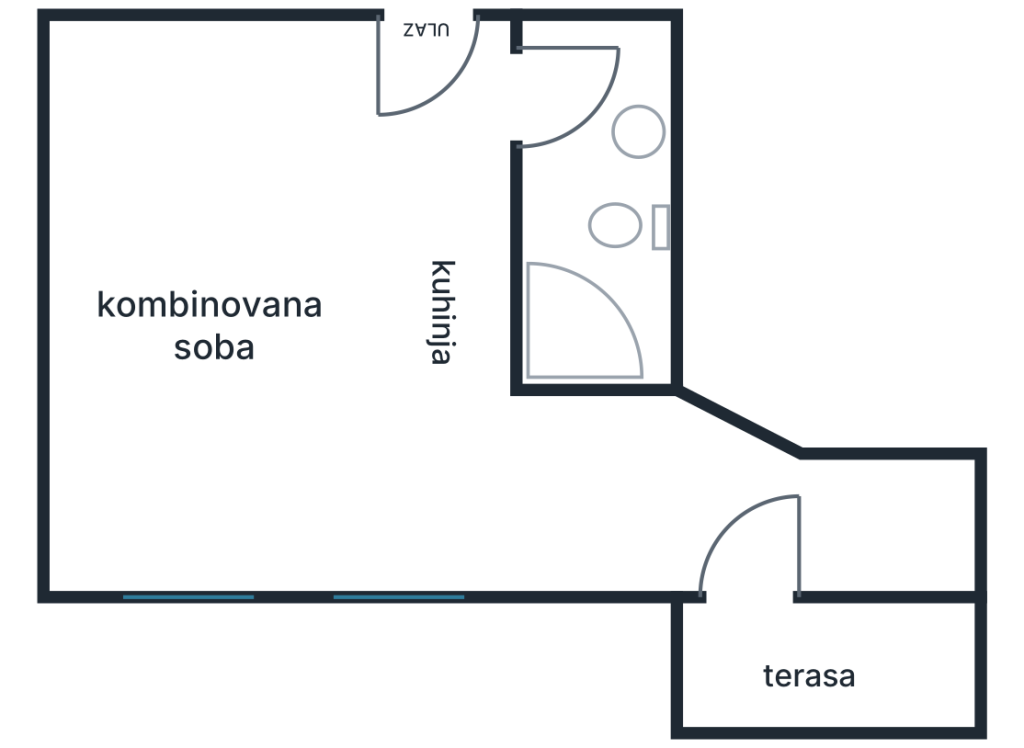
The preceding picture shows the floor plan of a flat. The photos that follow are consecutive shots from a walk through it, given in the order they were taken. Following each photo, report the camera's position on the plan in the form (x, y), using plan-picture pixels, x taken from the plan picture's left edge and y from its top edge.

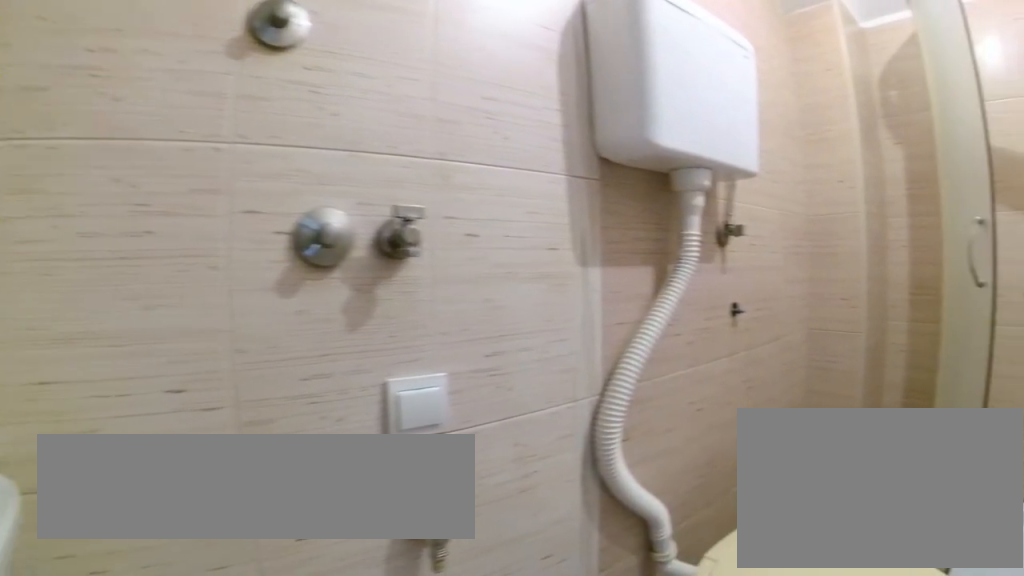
(544, 107)
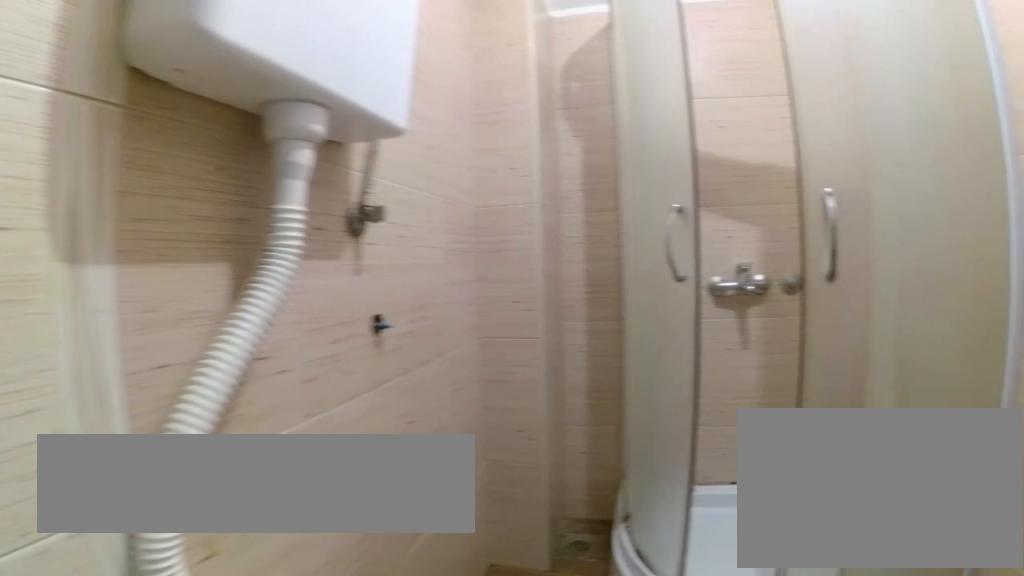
(579, 119)
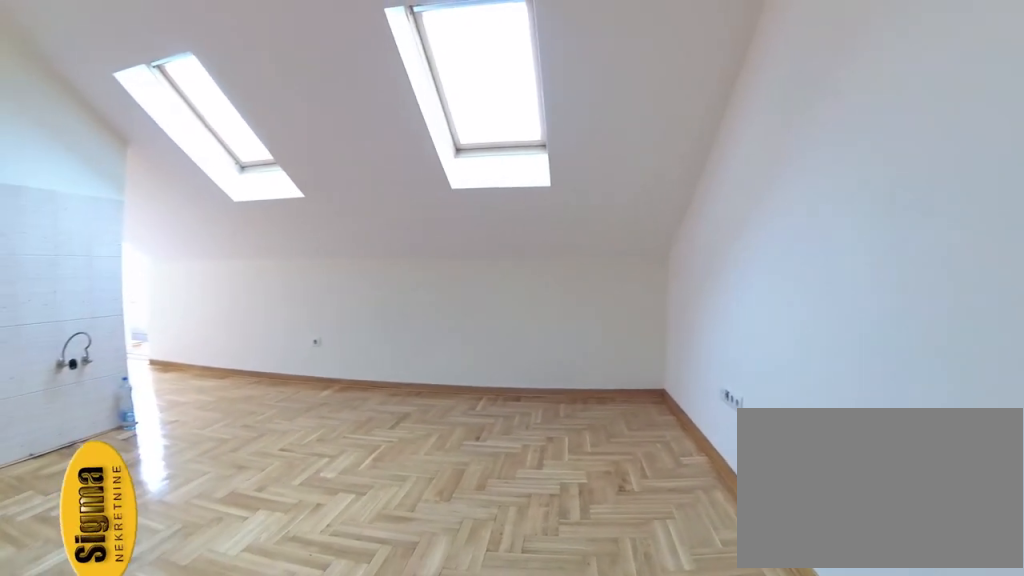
(184, 118)
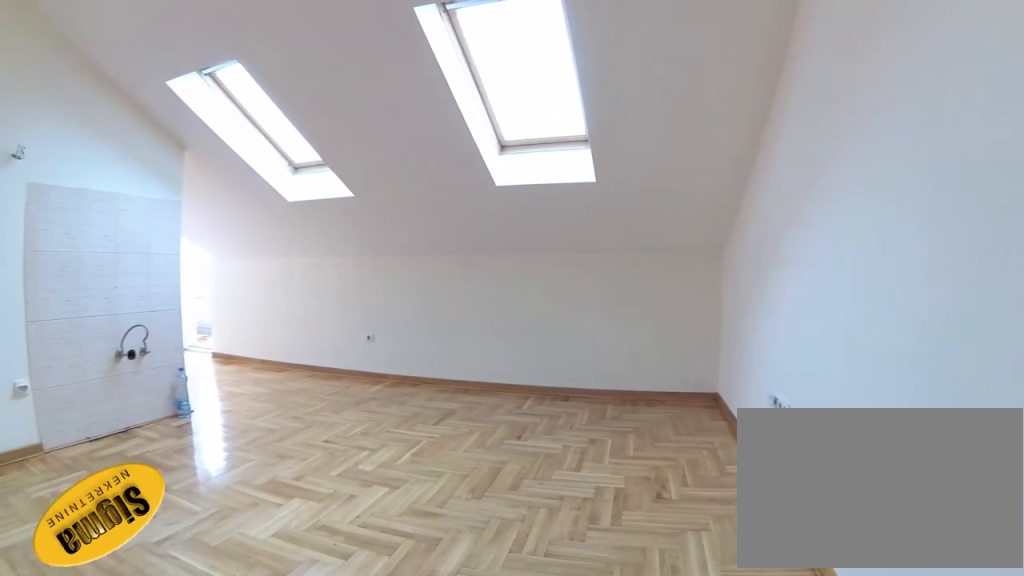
(175, 113)
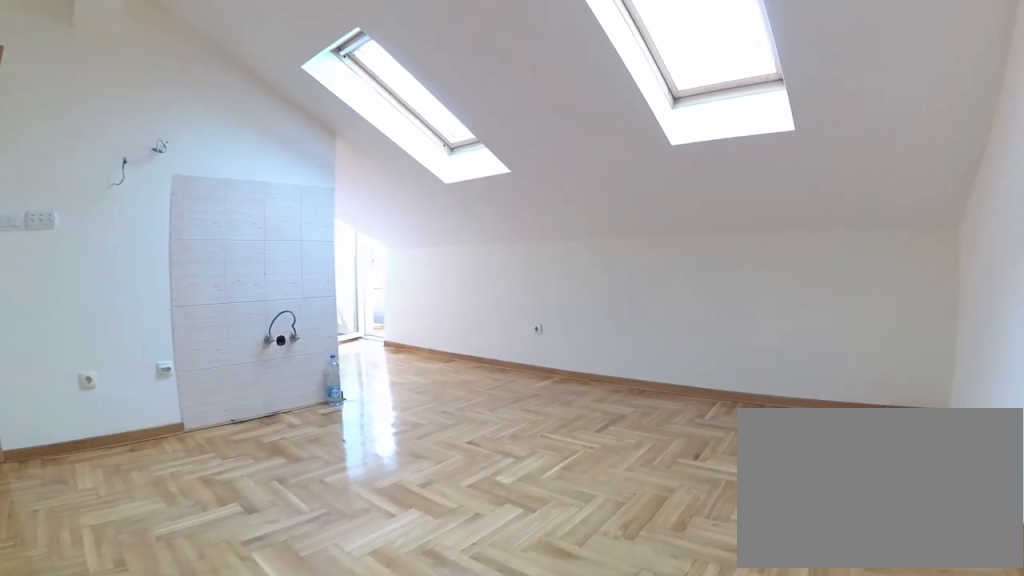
(137, 144)
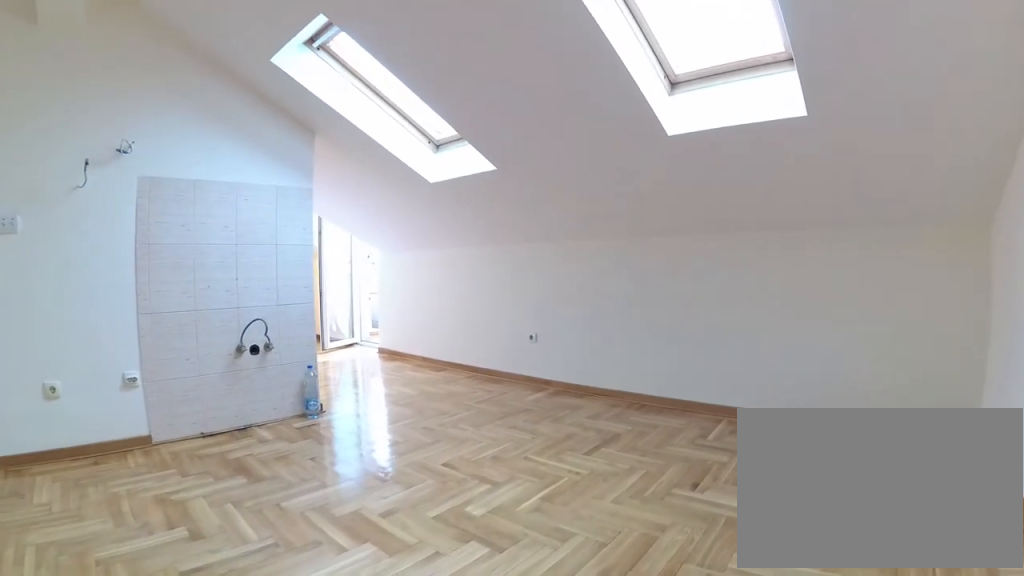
(134, 166)
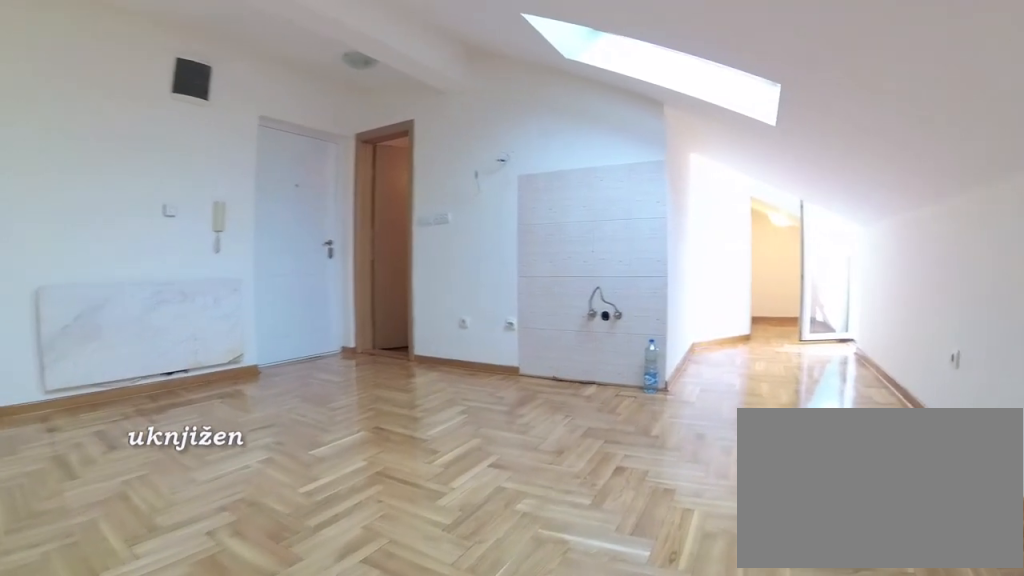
(155, 475)
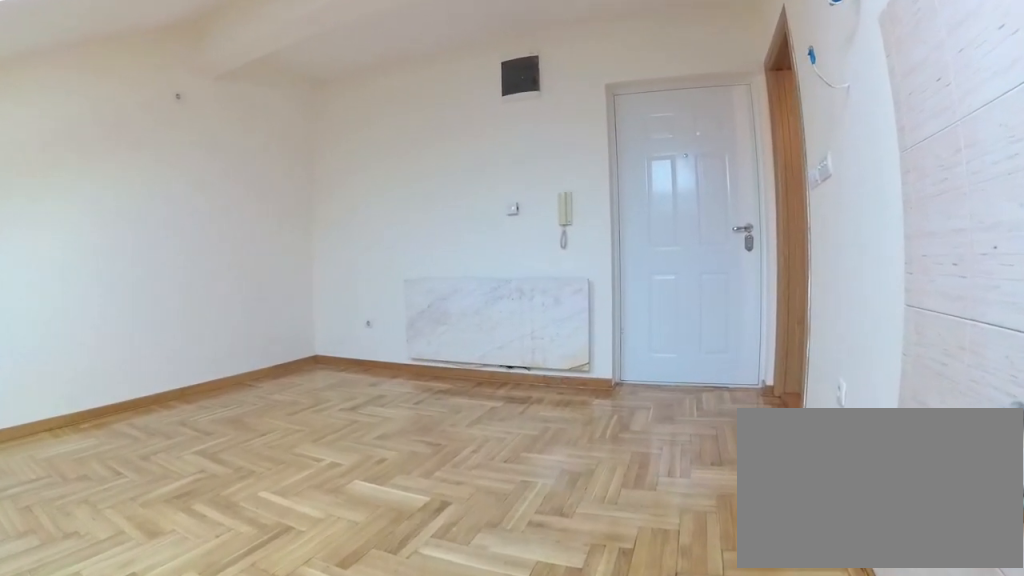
(461, 426)
